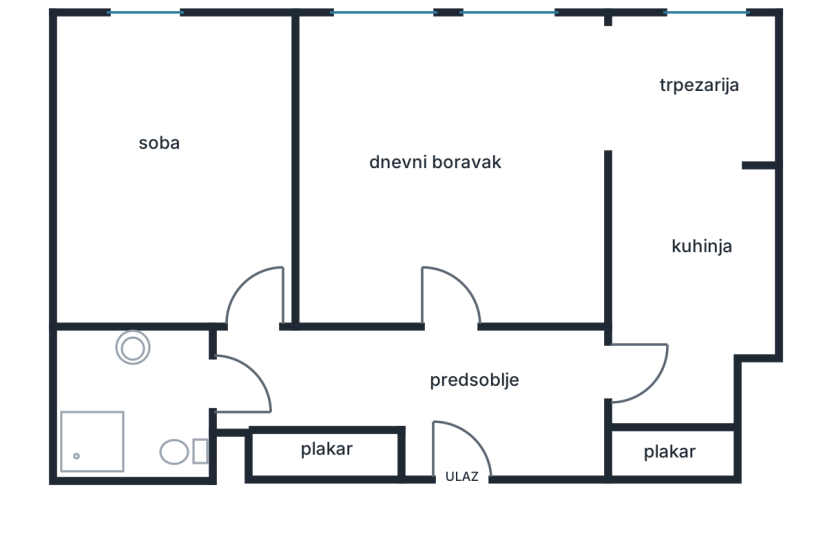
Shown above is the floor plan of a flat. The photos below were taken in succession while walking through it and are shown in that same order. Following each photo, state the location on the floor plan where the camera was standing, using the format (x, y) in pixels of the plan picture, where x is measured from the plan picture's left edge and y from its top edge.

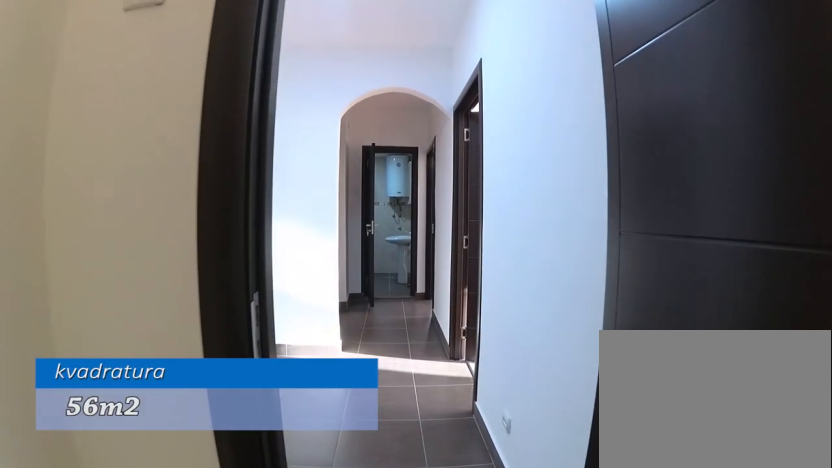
(659, 395)
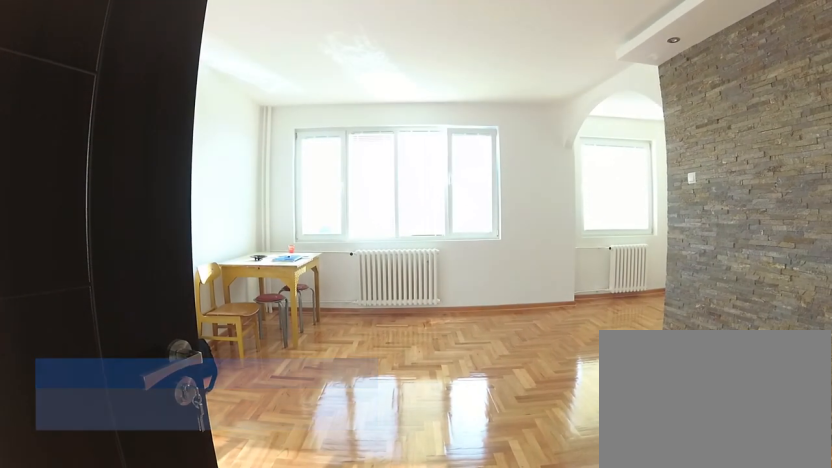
(459, 365)
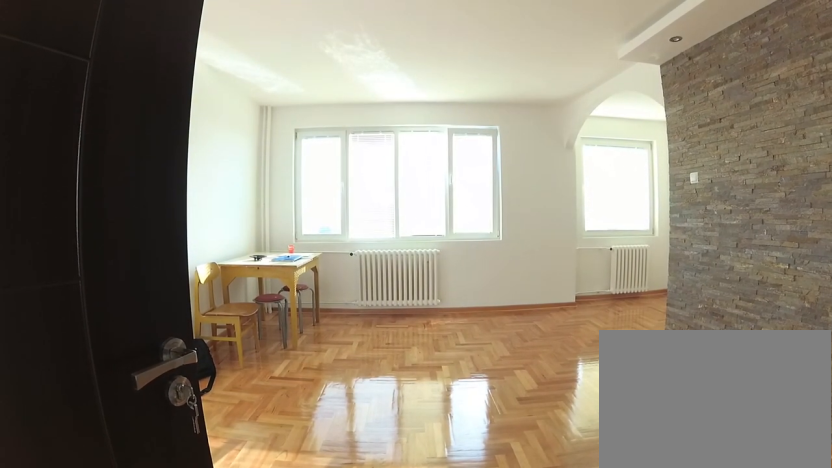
(459, 365)
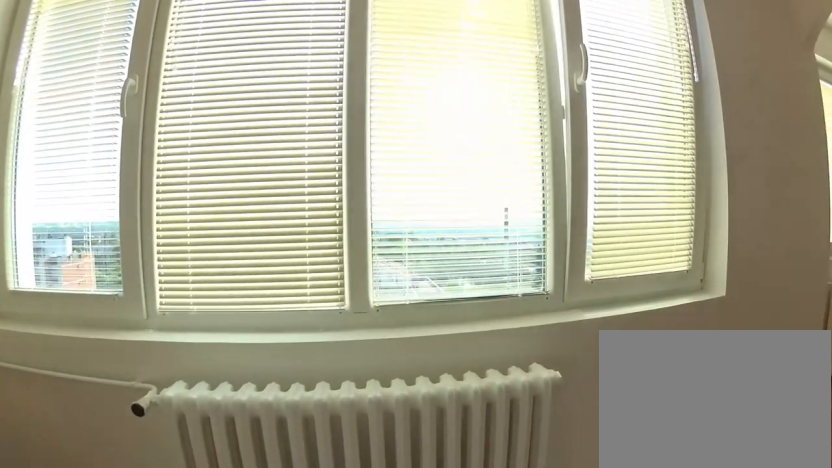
(381, 106)
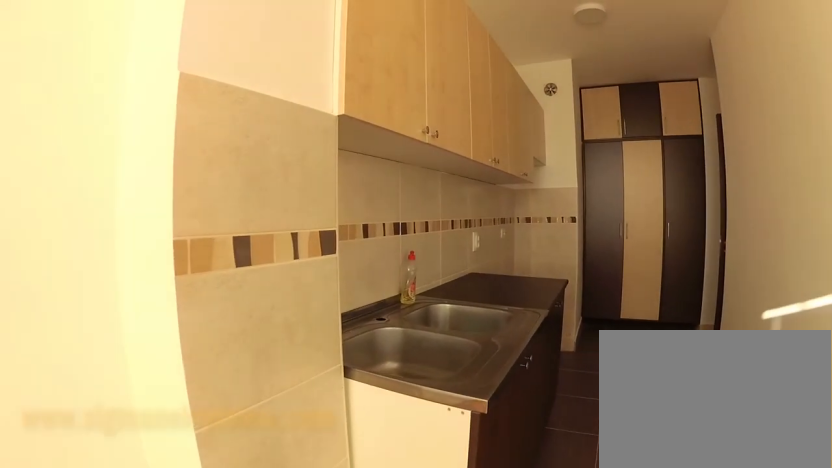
(685, 109)
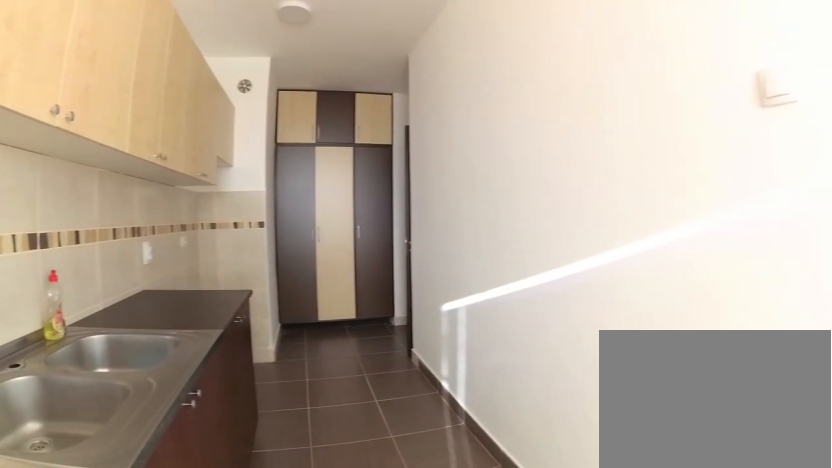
(684, 121)
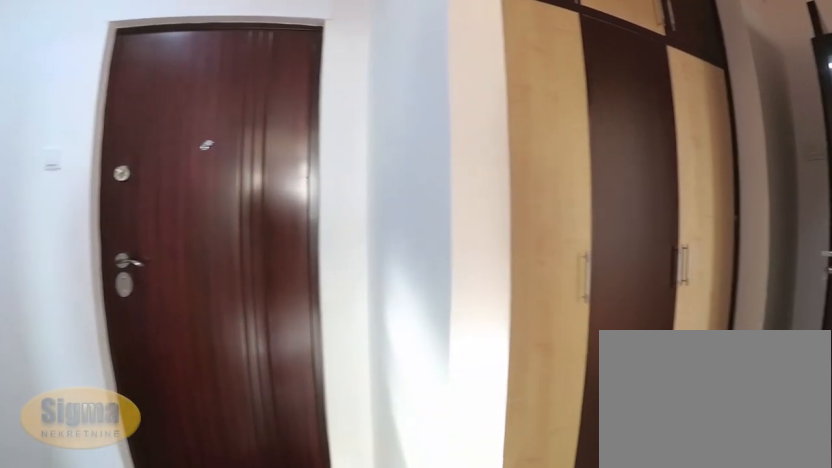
(469, 341)
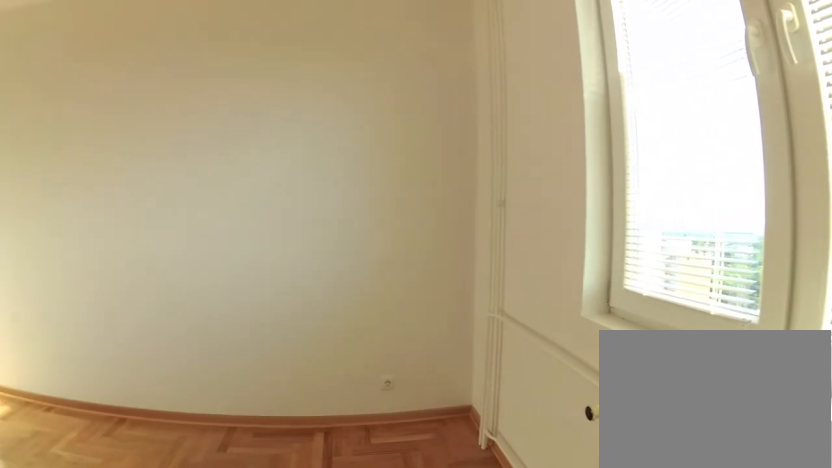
(214, 68)
